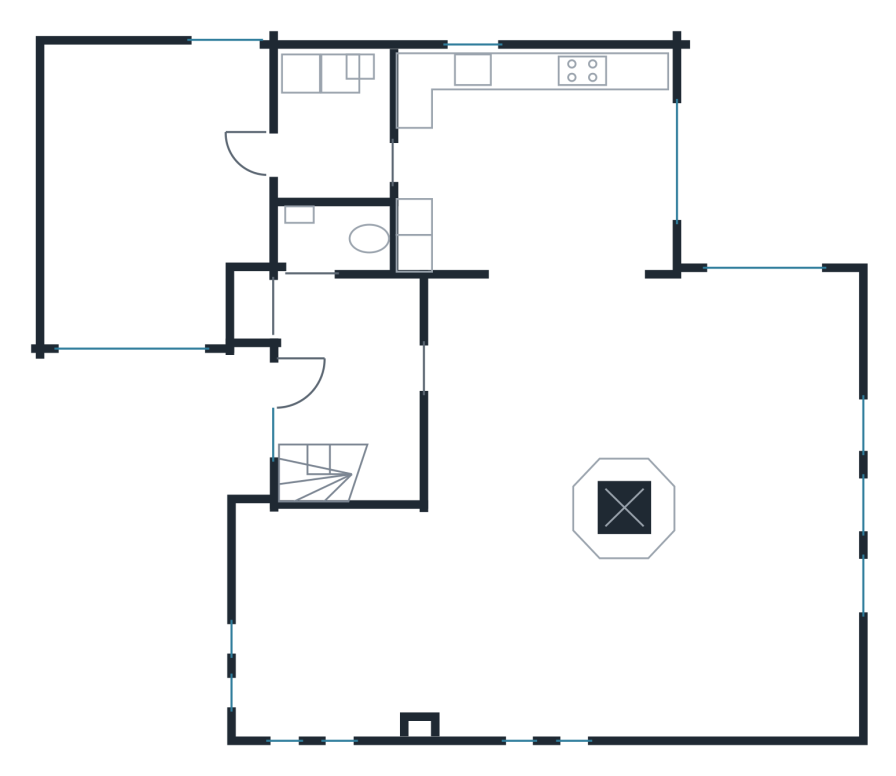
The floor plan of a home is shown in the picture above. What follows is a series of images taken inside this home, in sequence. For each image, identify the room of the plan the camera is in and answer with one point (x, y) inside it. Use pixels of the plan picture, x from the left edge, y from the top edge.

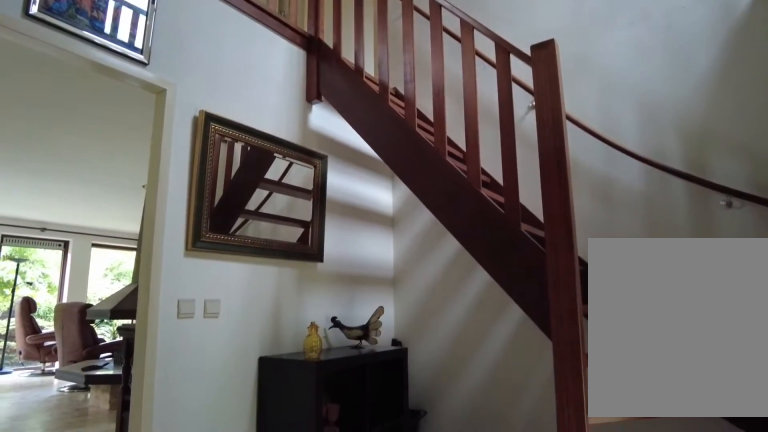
(356, 378)
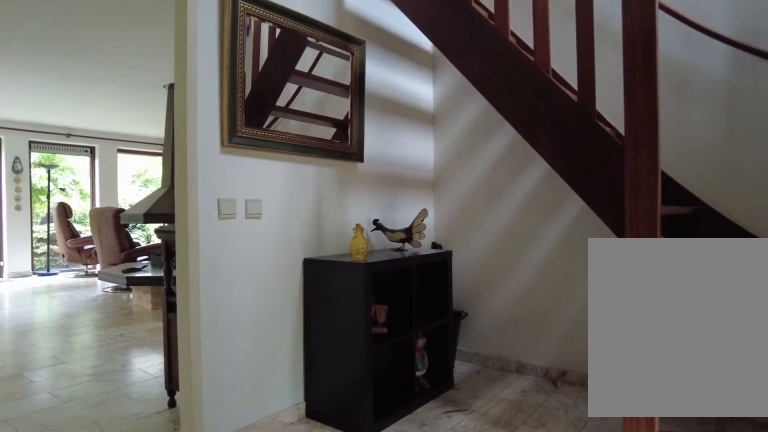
(356, 378)
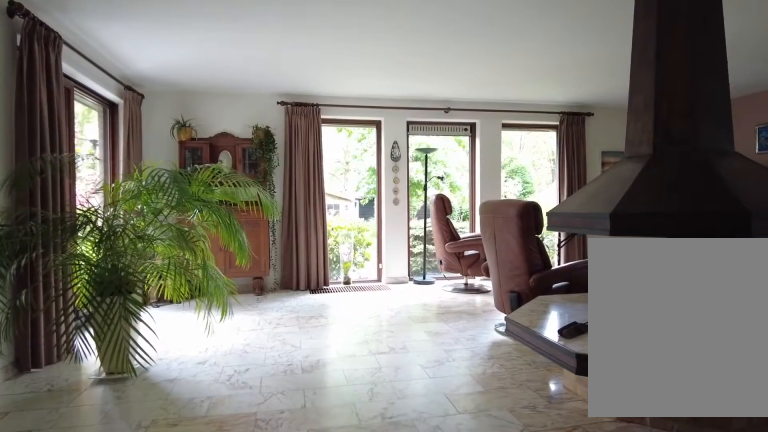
(560, 465)
